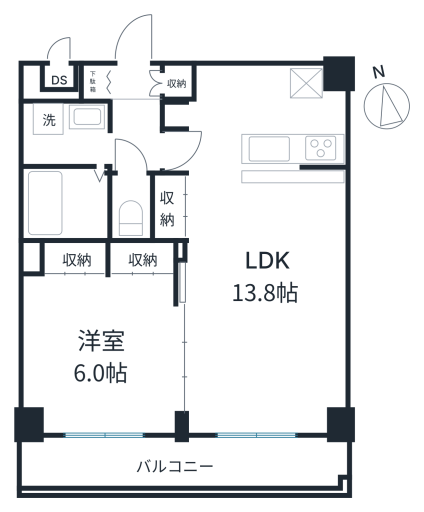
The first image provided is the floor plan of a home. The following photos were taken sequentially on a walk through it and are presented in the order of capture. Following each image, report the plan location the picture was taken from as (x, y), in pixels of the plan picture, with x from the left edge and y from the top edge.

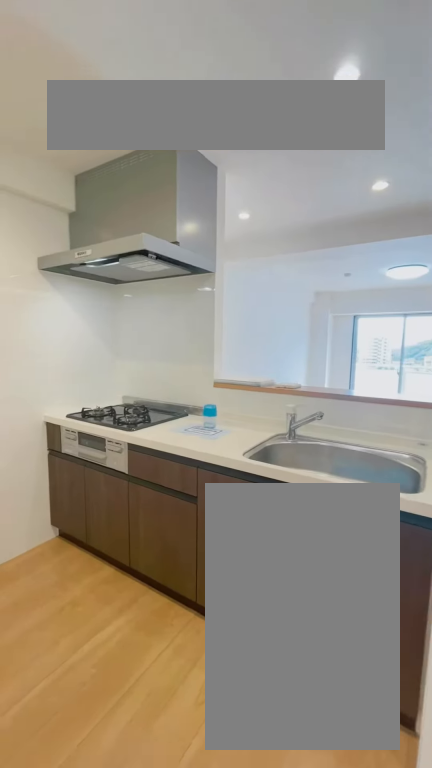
(262, 101)
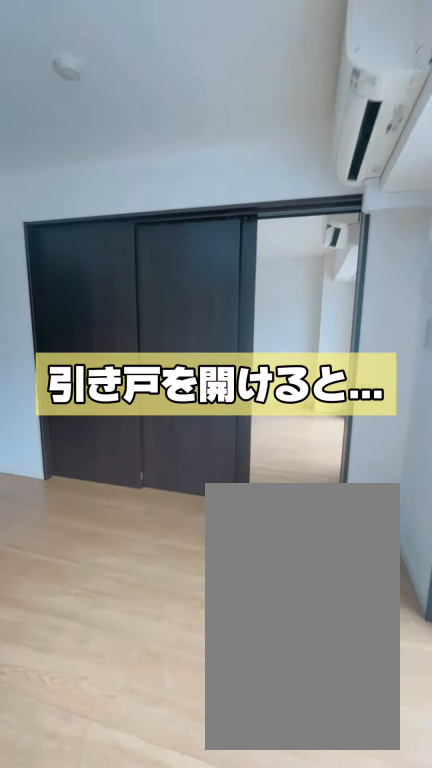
(78, 388)
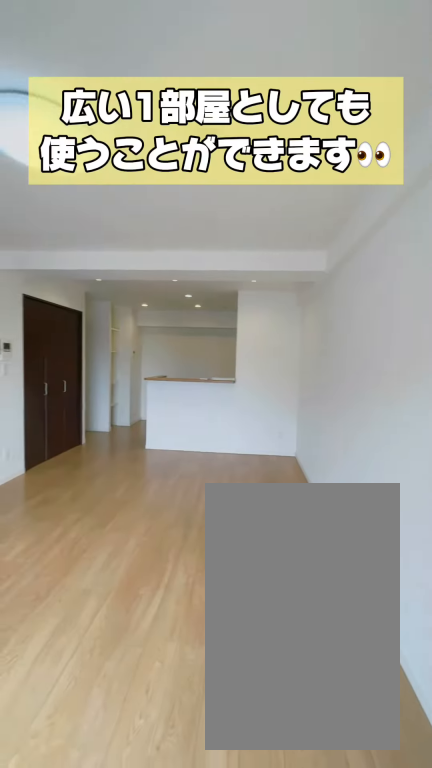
(263, 374)
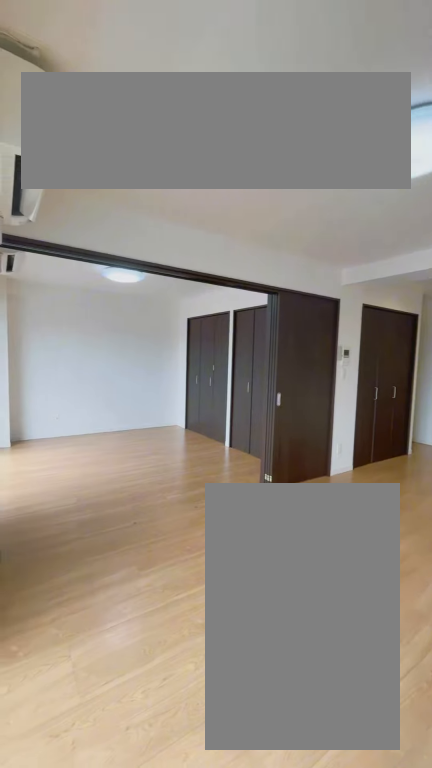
(263, 374)
